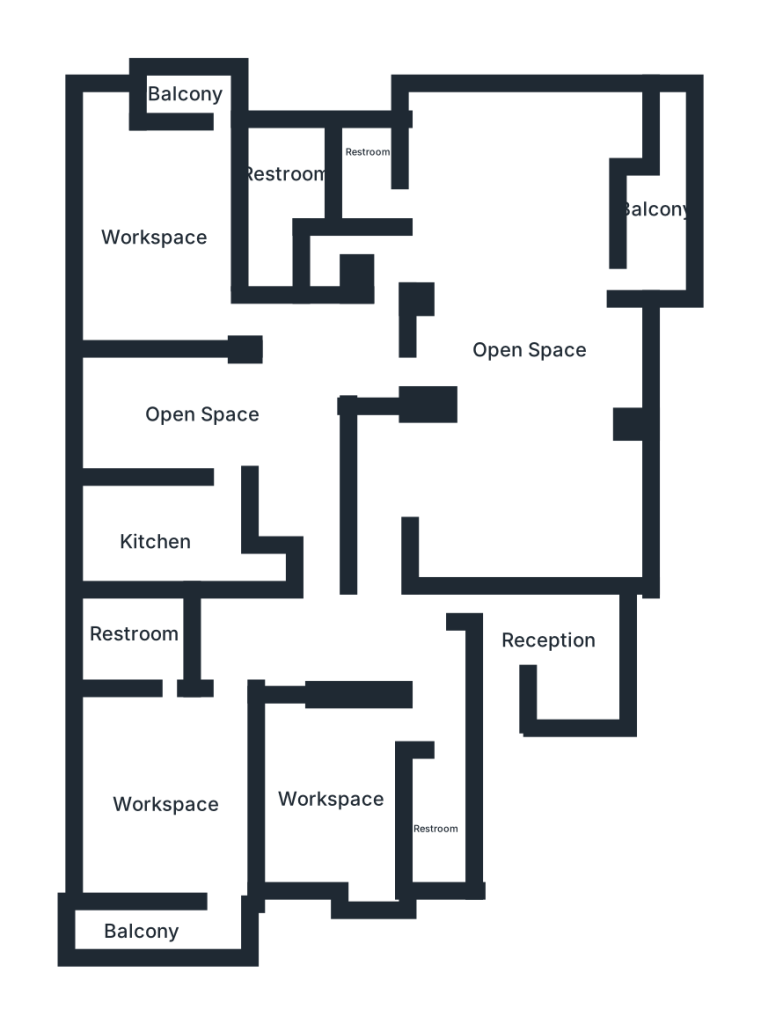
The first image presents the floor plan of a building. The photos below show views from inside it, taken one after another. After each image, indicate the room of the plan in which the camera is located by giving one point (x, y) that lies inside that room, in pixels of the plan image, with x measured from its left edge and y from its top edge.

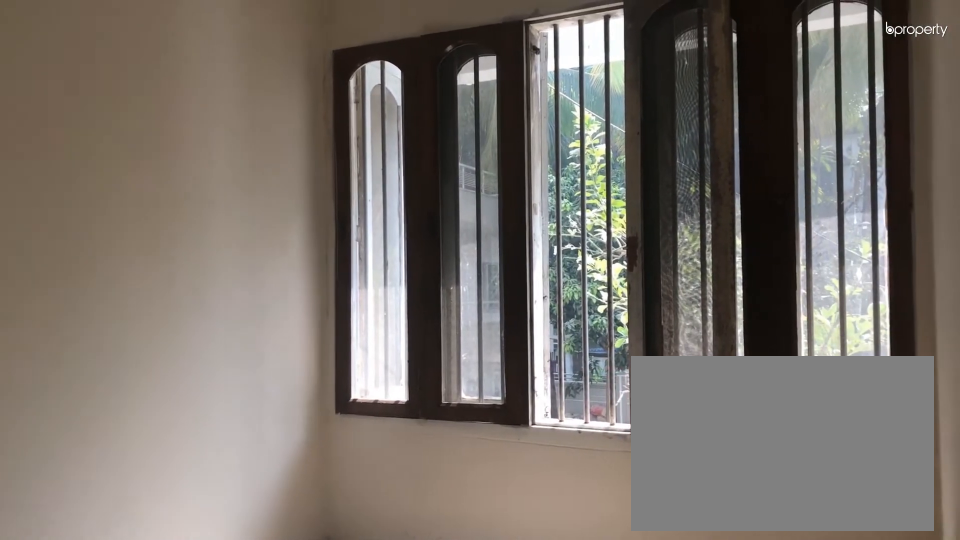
(546, 653)
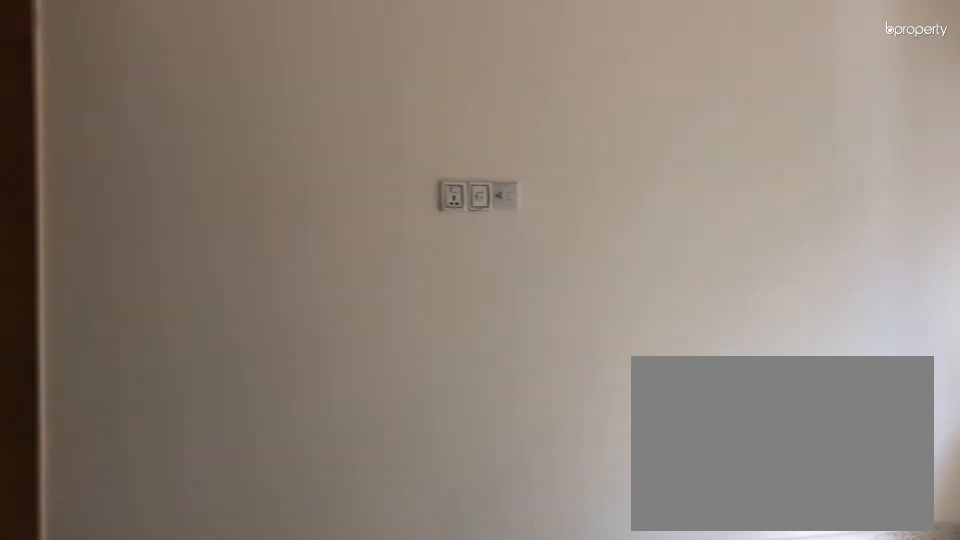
(546, 653)
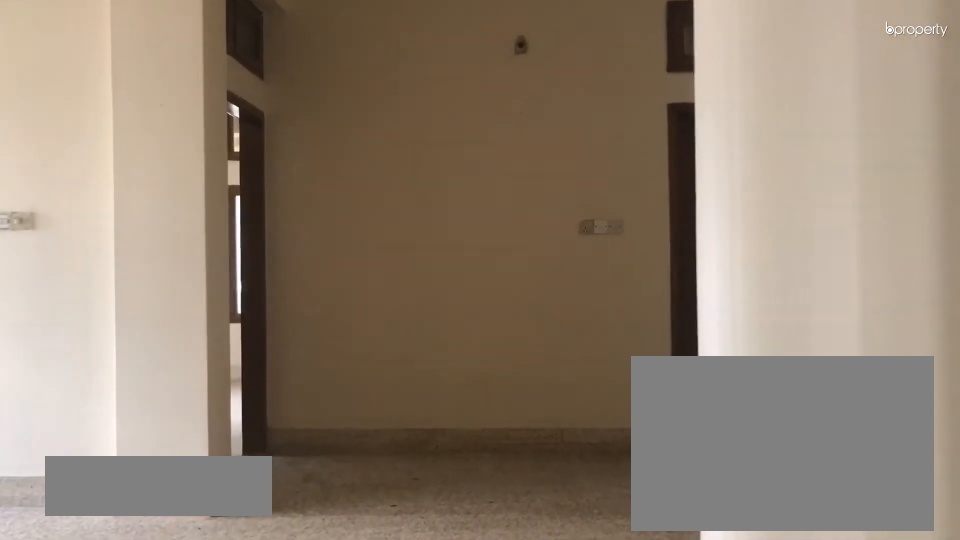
(270, 420)
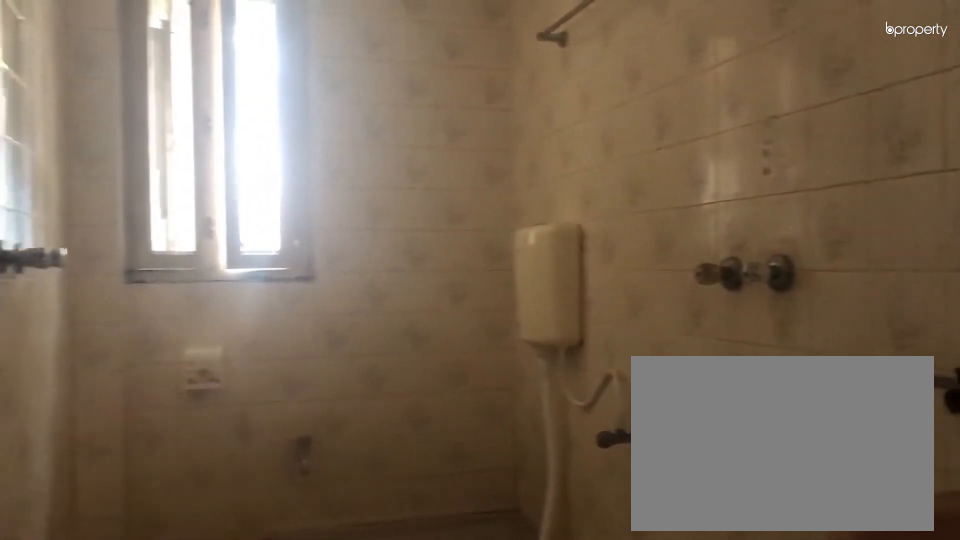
(437, 812)
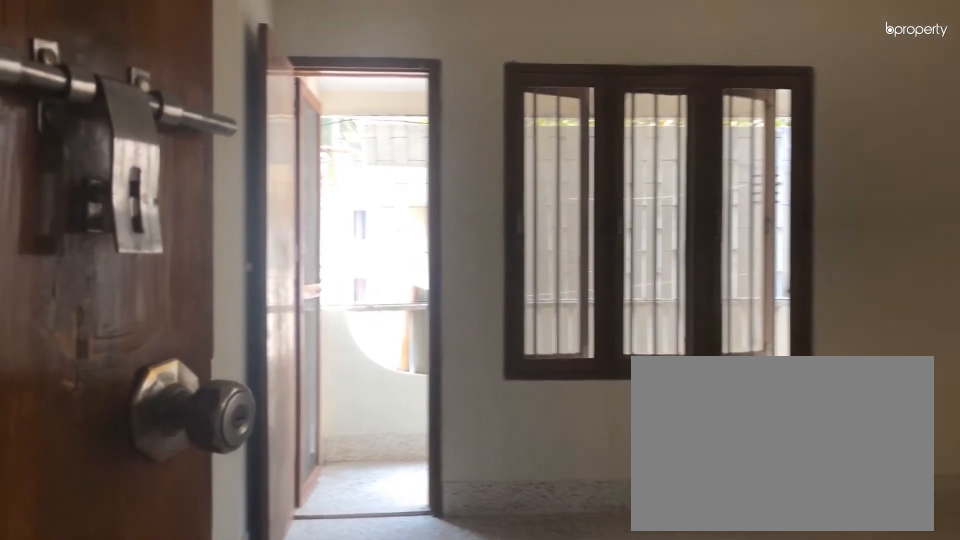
(173, 779)
